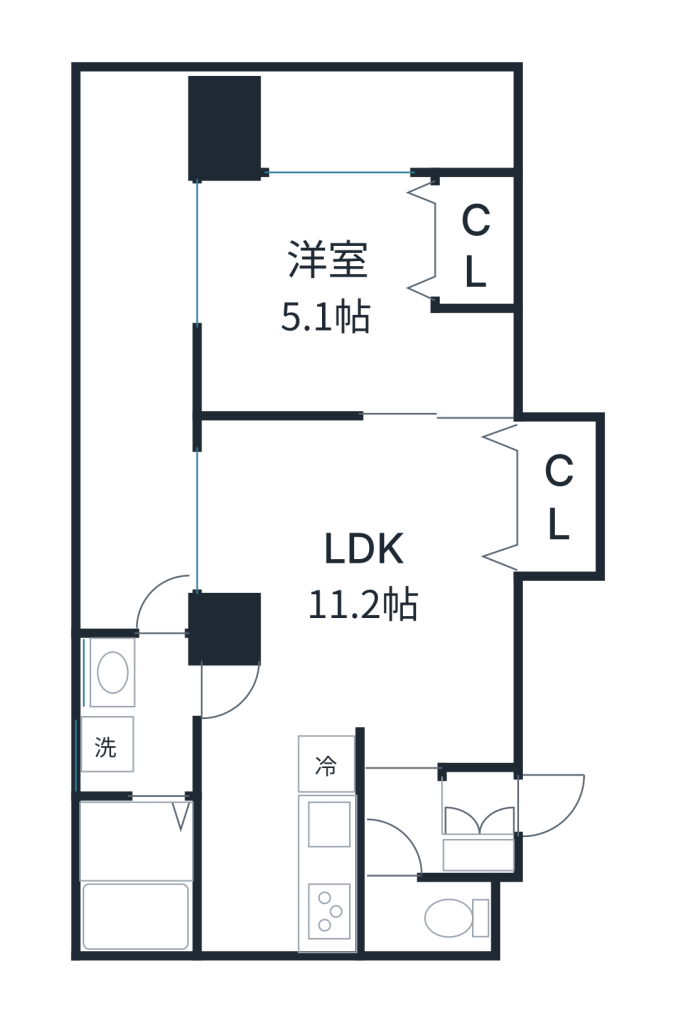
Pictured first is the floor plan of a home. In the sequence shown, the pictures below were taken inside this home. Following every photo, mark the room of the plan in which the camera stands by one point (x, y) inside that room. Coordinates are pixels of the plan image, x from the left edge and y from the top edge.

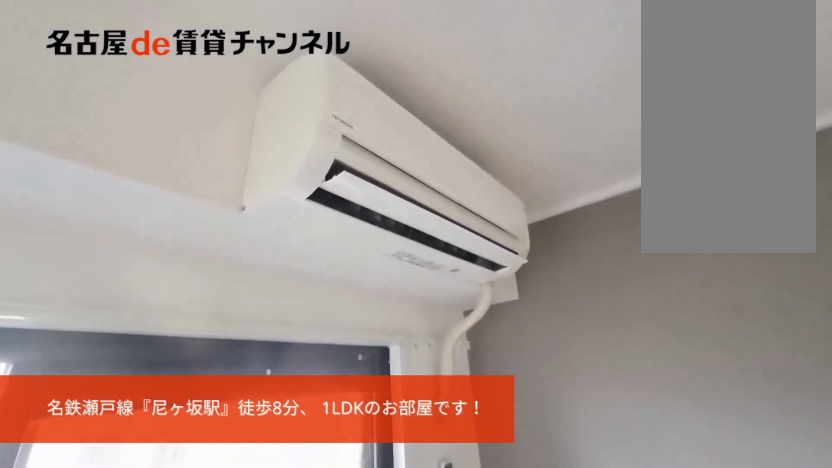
(357, 635)
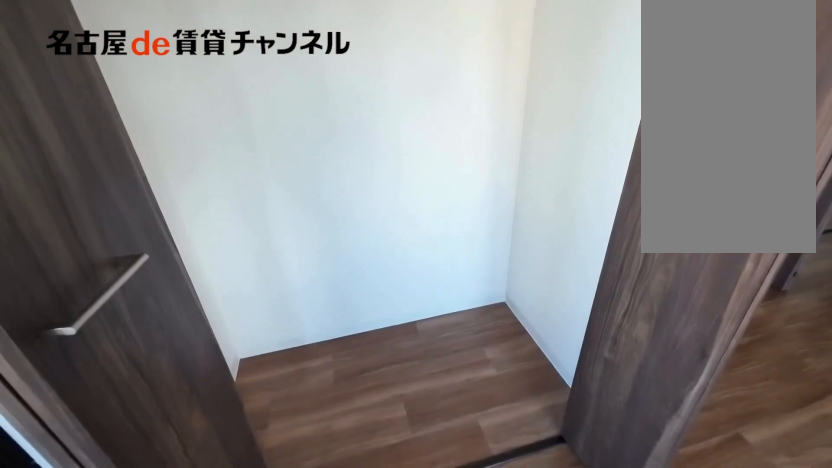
(478, 242)
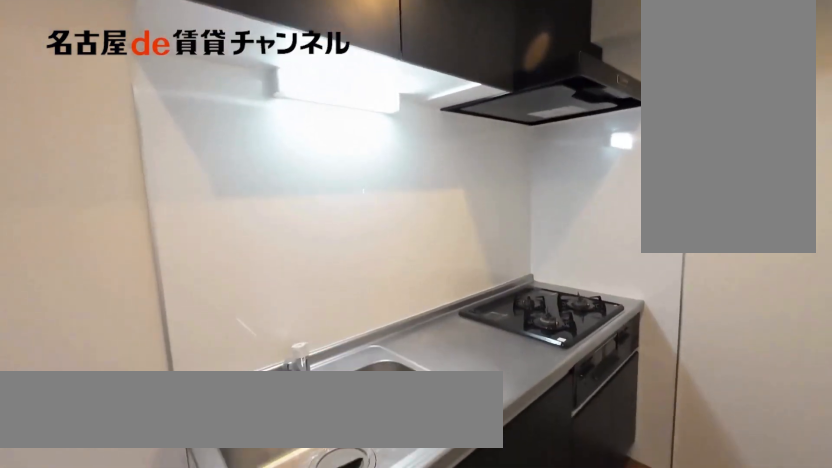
(330, 838)
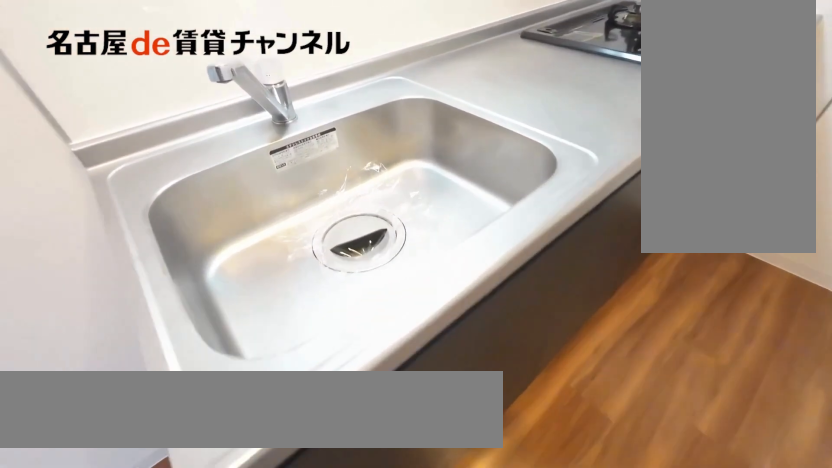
(330, 838)
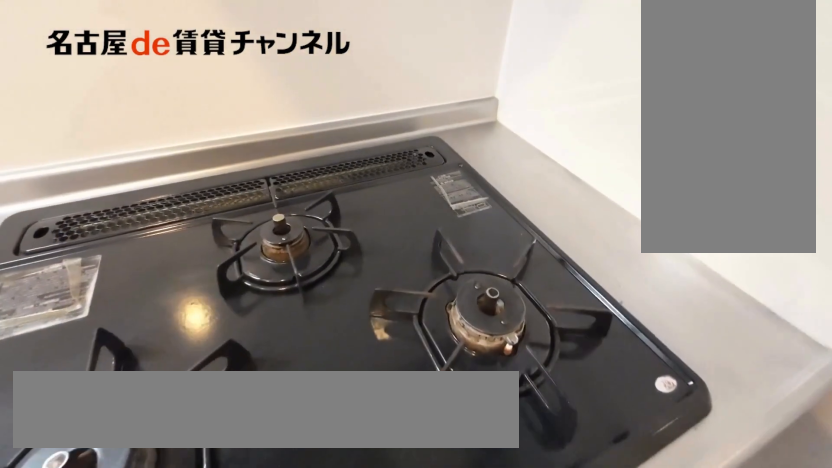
(330, 838)
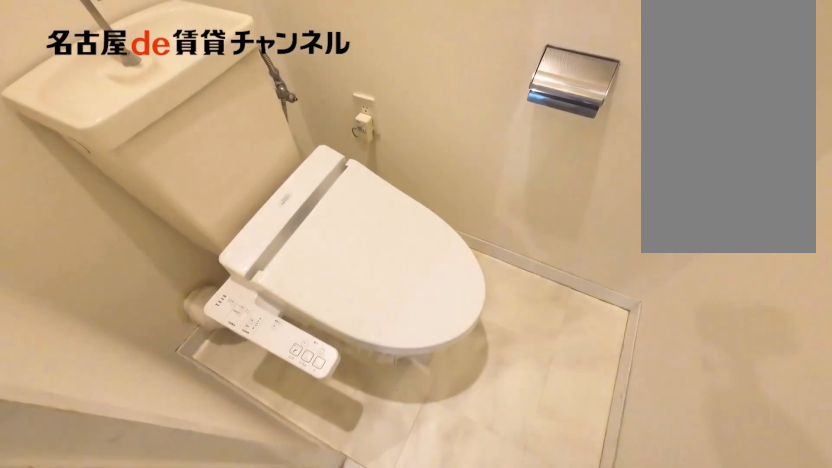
(431, 912)
